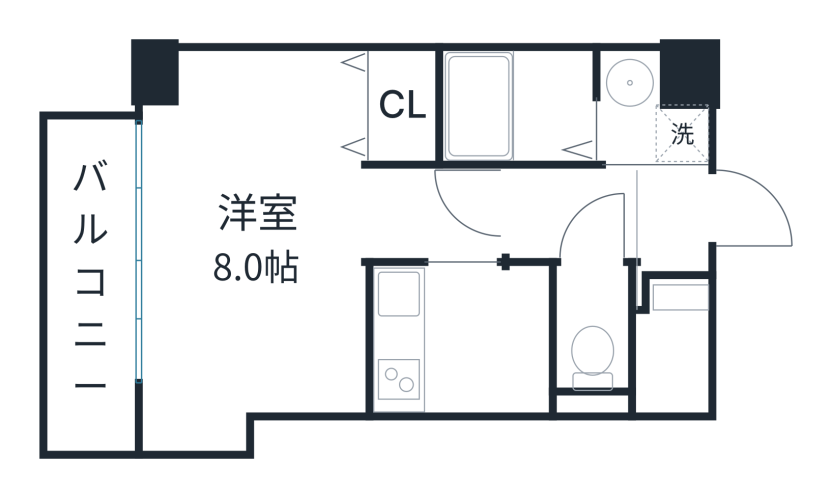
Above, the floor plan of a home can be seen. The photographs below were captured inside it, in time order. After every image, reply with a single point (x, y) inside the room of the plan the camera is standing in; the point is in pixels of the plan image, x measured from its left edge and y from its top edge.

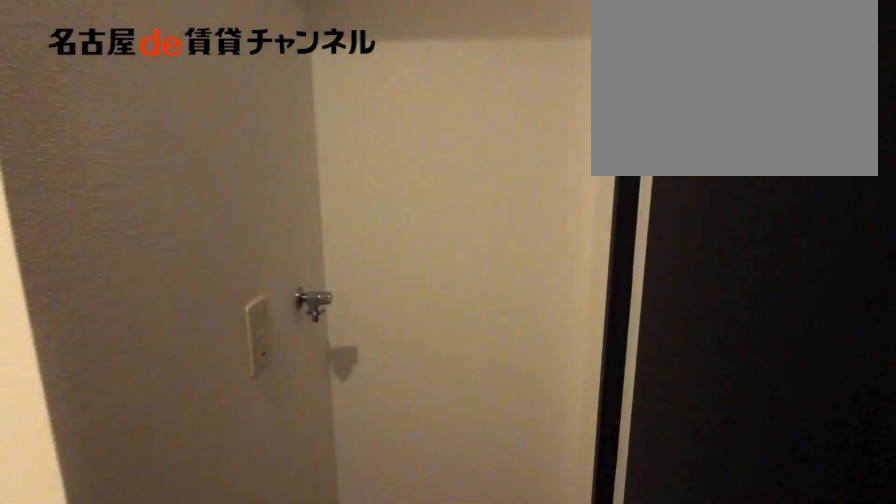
(647, 113)
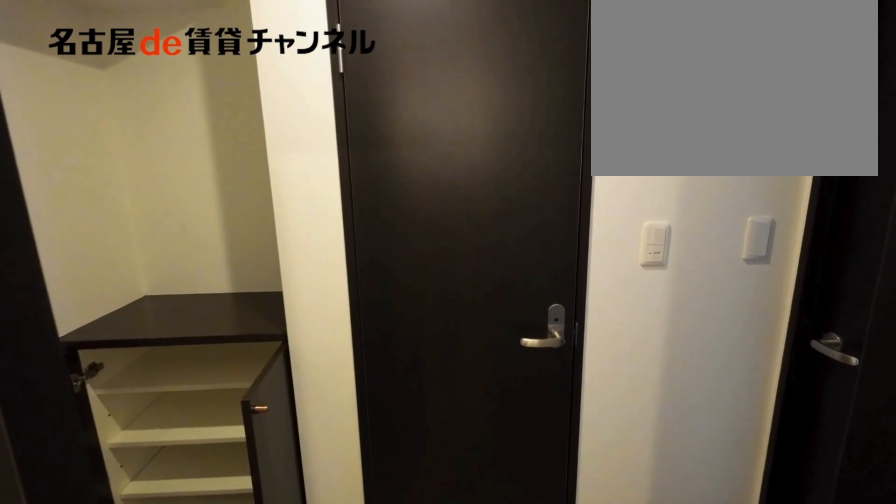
(573, 214)
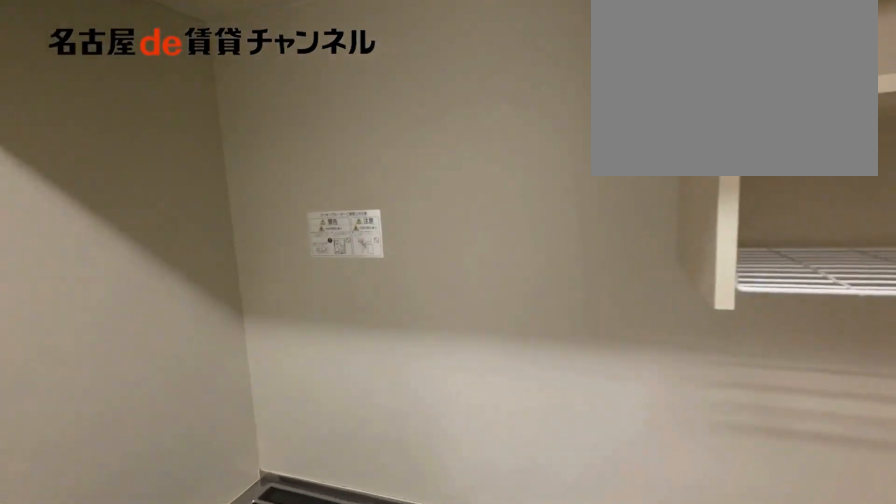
(460, 339)
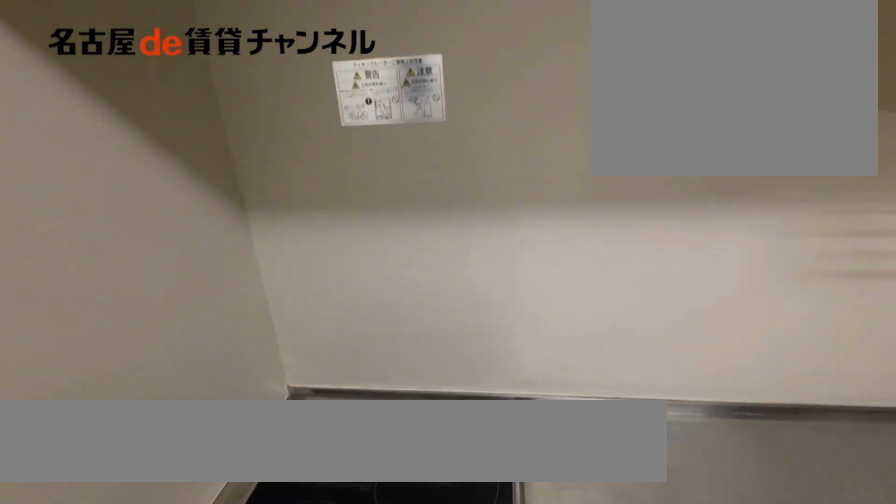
(460, 339)
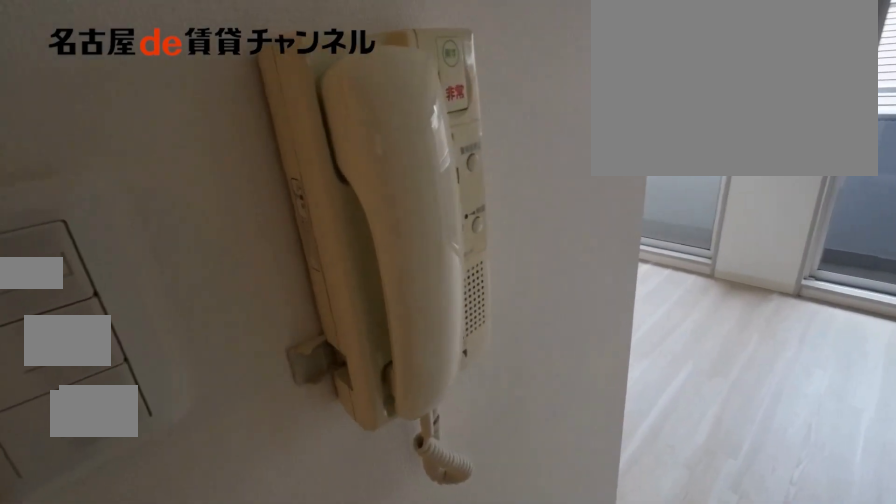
(275, 240)
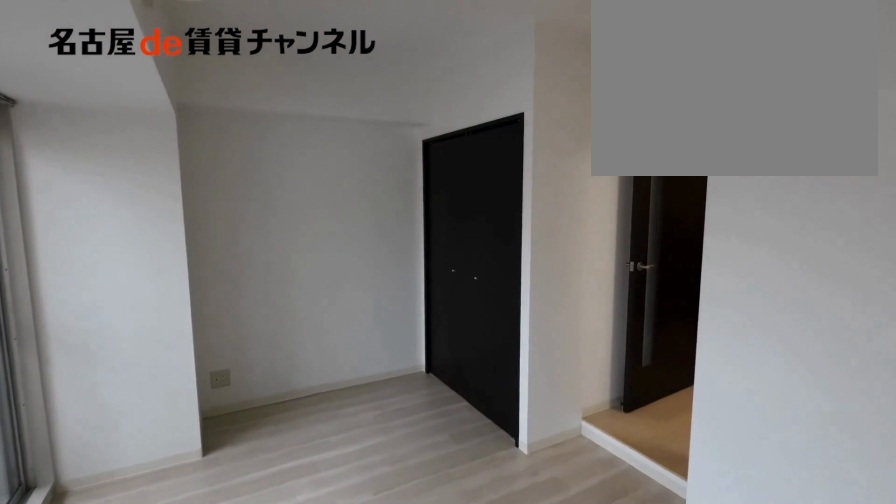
(275, 240)
